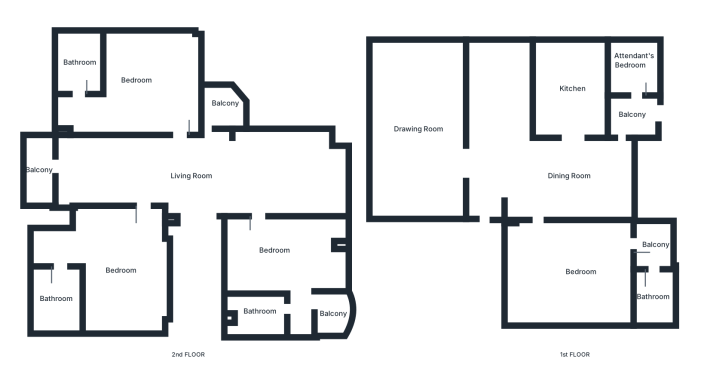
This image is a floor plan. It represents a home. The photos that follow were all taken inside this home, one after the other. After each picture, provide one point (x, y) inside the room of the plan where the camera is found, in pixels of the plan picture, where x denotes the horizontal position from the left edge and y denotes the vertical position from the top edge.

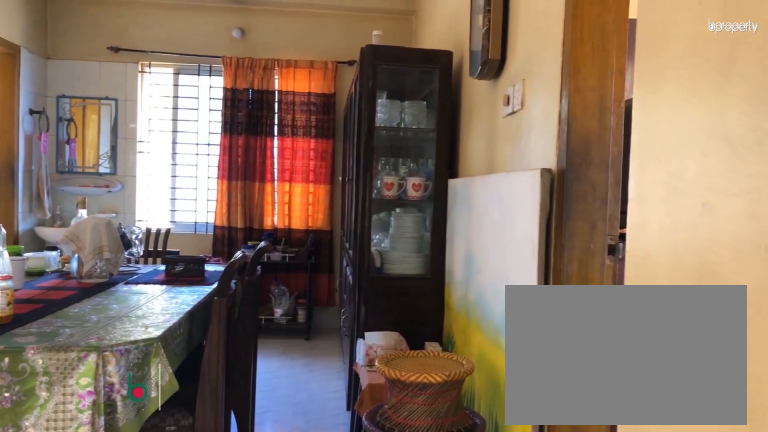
(575, 179)
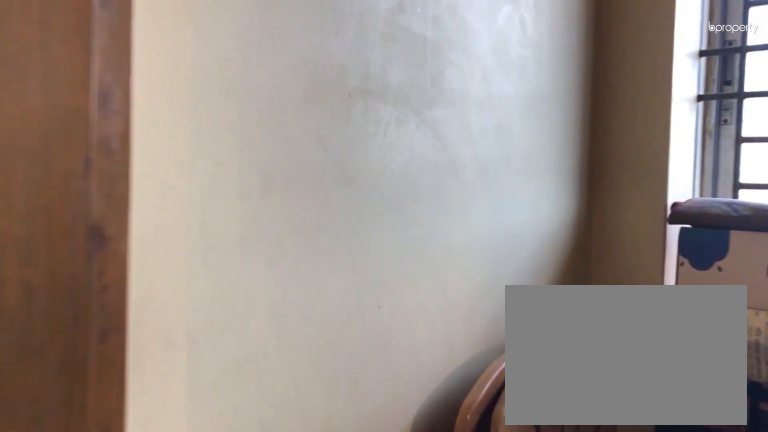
(638, 246)
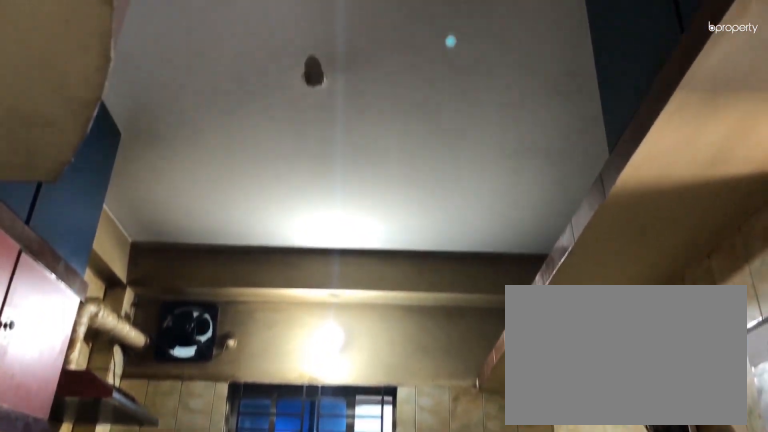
(565, 77)
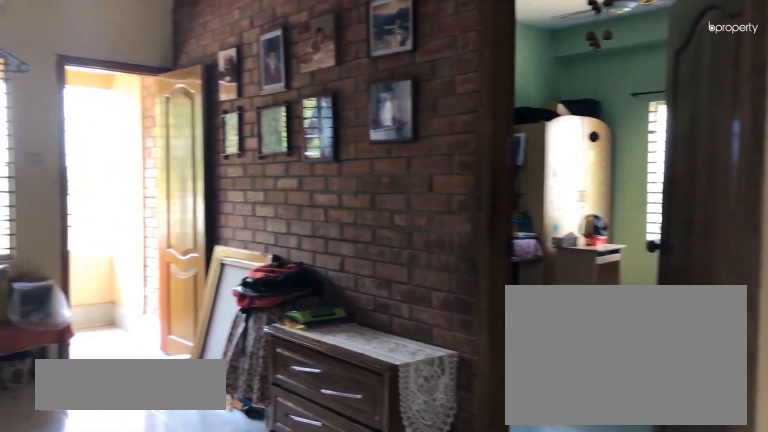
(196, 179)
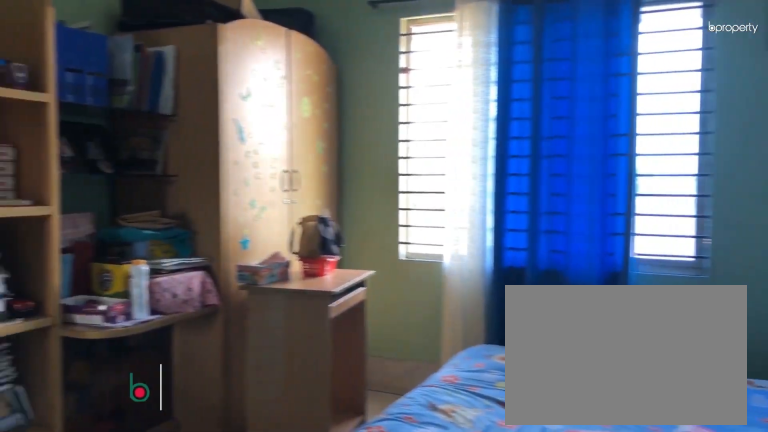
(156, 100)
